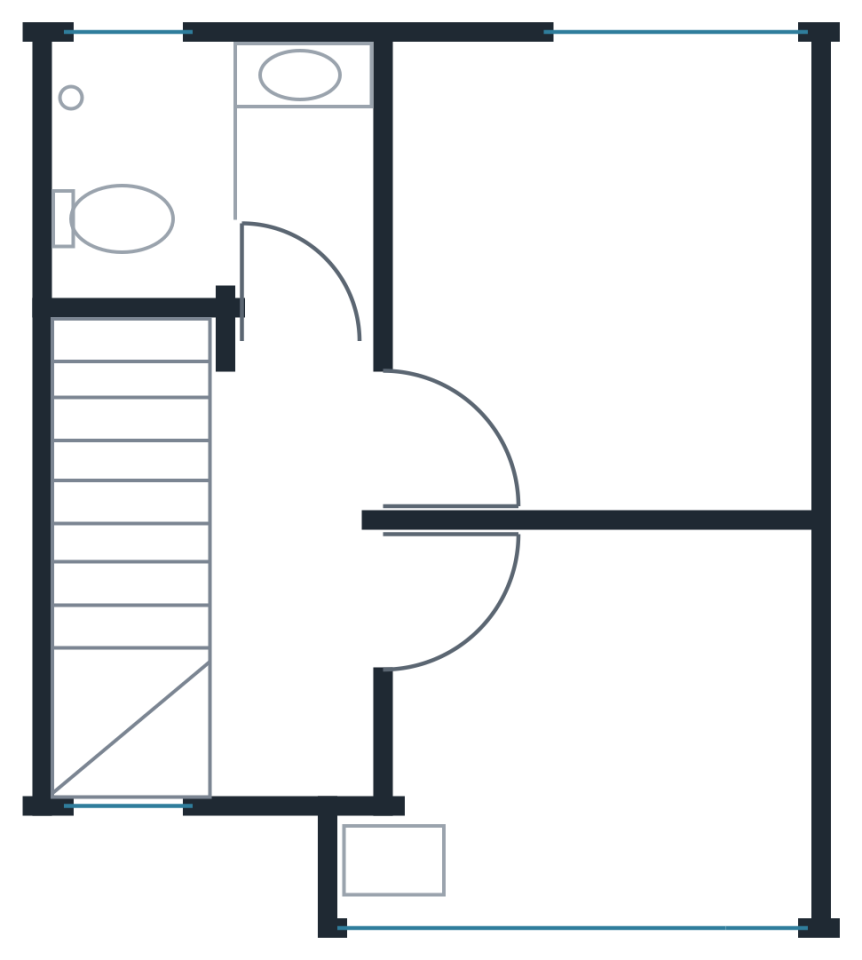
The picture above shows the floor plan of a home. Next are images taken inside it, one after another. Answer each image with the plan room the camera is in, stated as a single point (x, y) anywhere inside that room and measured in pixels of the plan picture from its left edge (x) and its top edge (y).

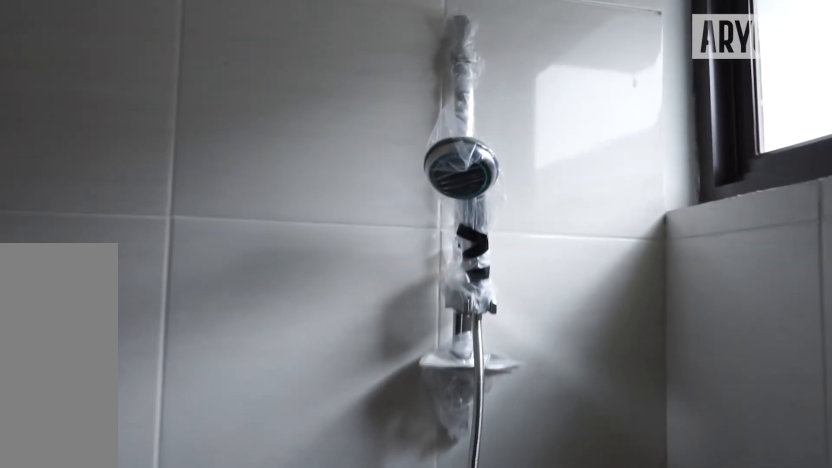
(222, 180)
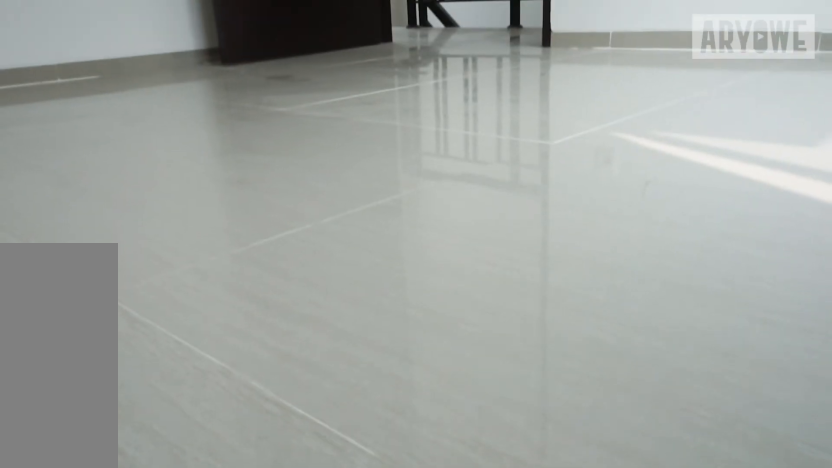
(597, 275)
